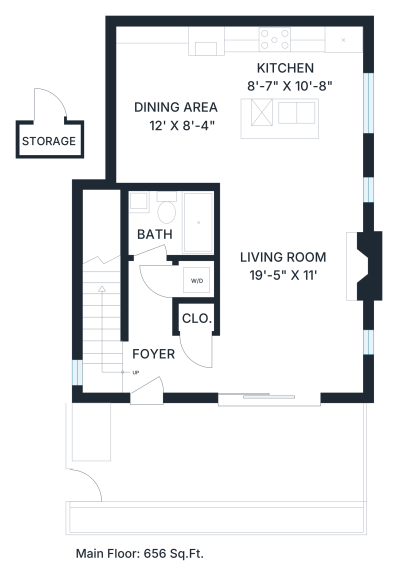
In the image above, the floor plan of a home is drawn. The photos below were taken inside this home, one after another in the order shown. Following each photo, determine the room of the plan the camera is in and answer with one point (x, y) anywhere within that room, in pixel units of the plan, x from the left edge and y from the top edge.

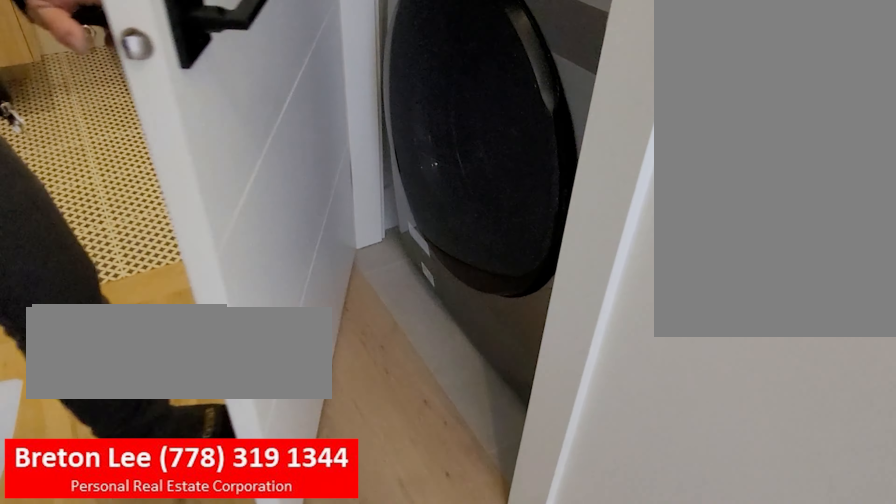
(198, 279)
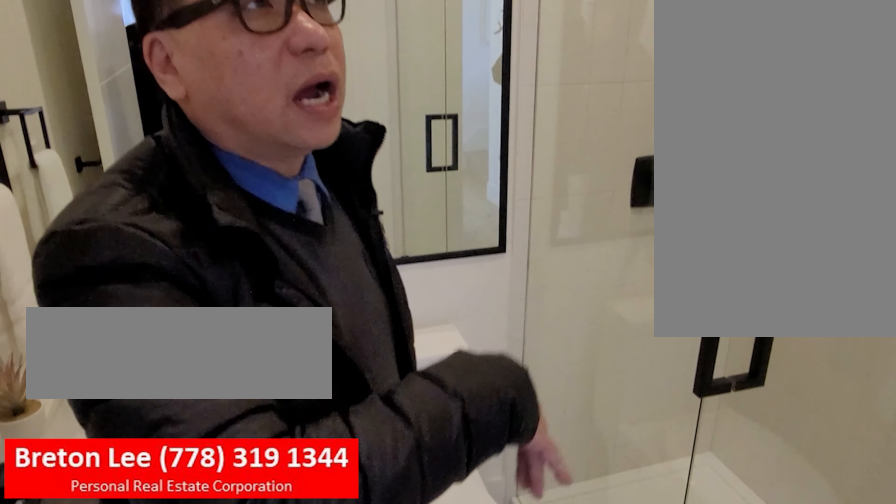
(155, 237)
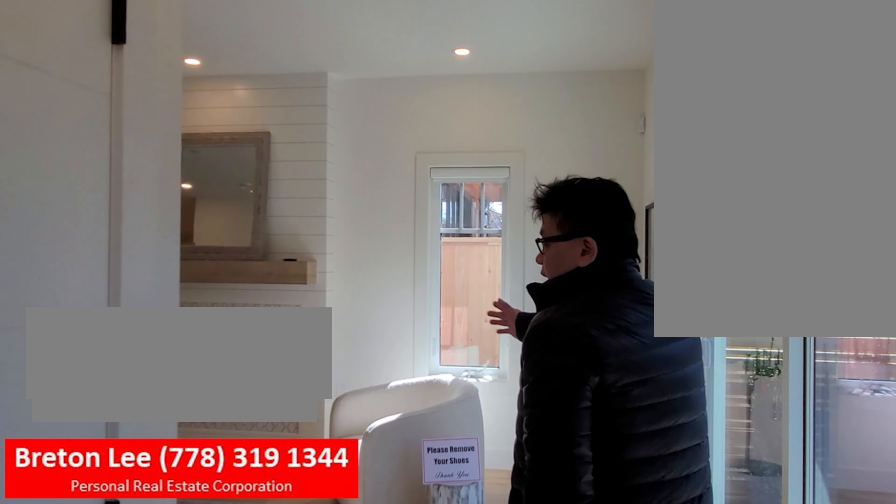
(280, 311)
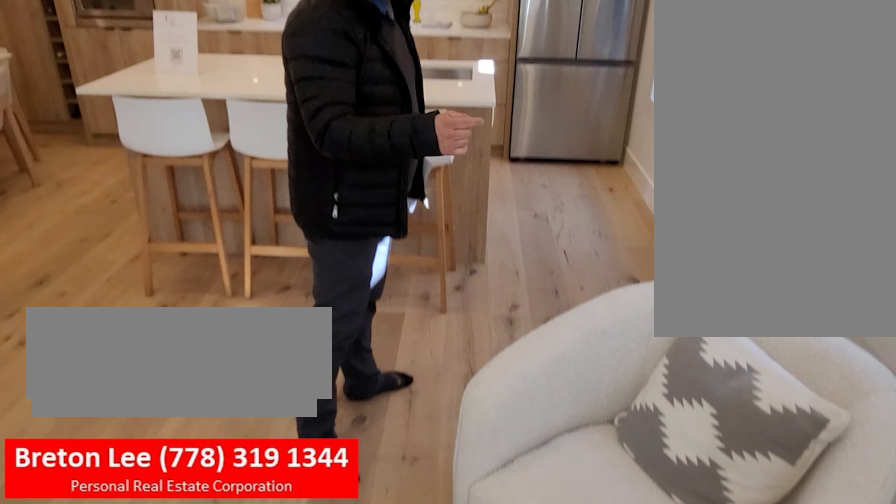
(280, 311)
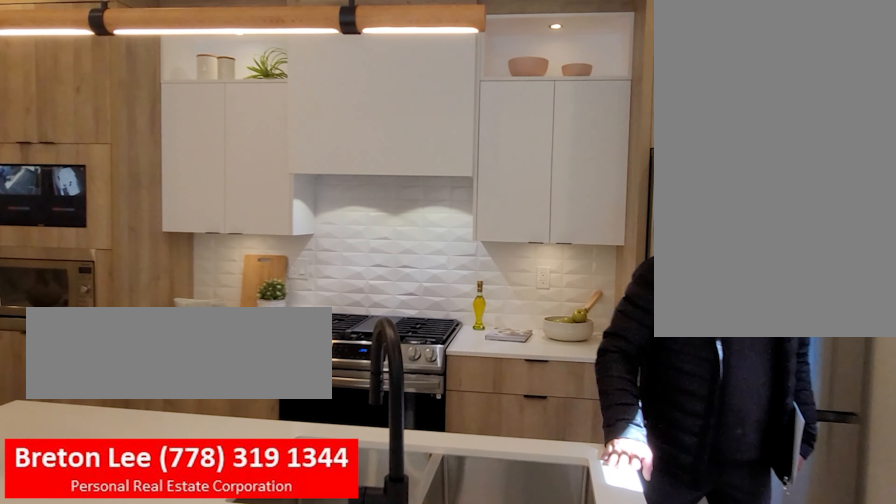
(340, 111)
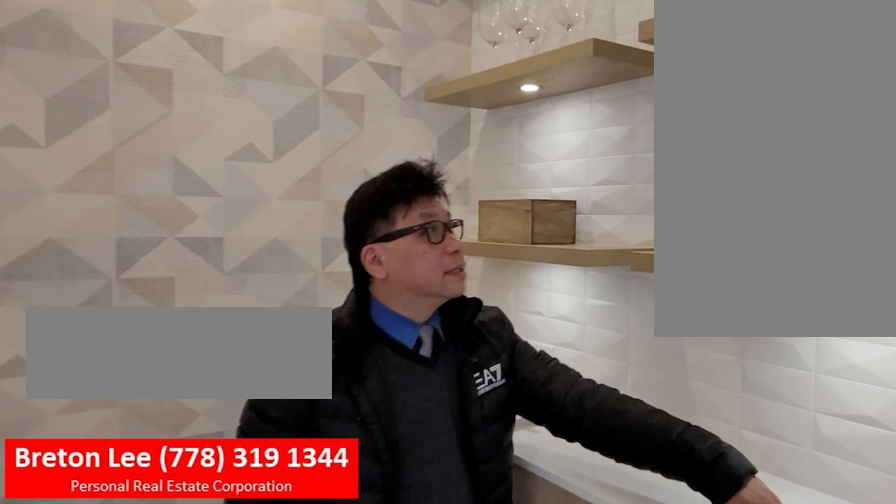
(340, 110)
